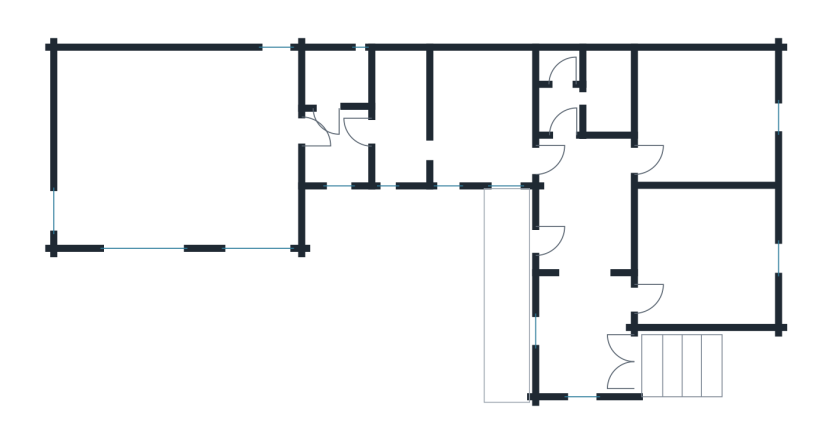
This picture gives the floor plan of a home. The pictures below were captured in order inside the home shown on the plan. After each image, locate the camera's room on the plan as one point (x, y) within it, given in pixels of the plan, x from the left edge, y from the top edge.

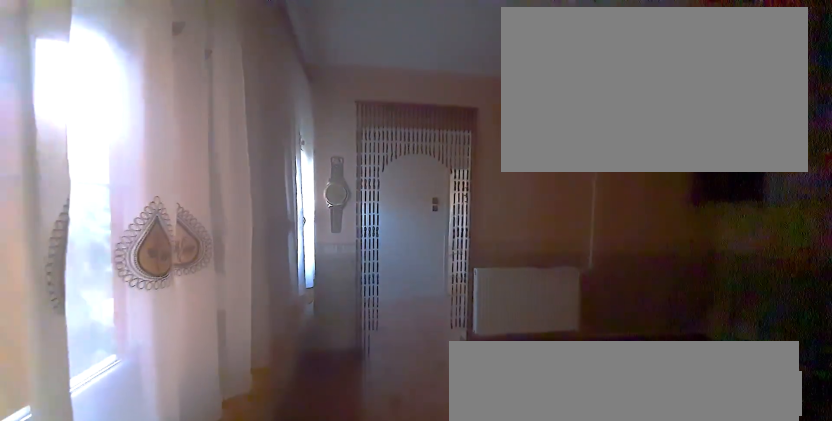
(483, 117)
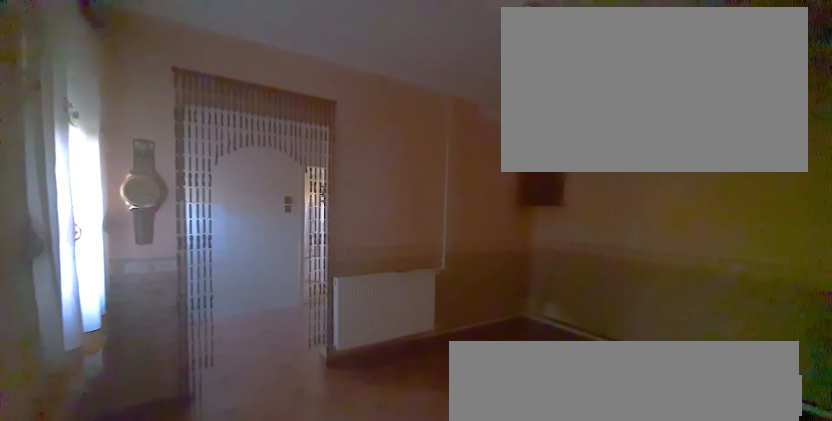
(483, 117)
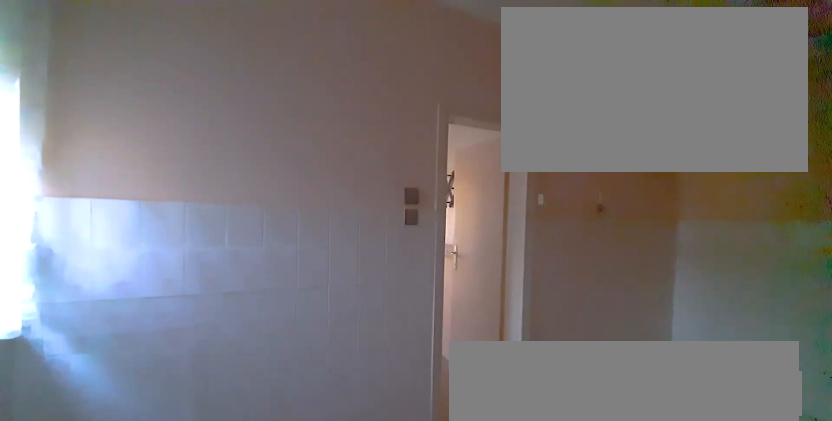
(400, 117)
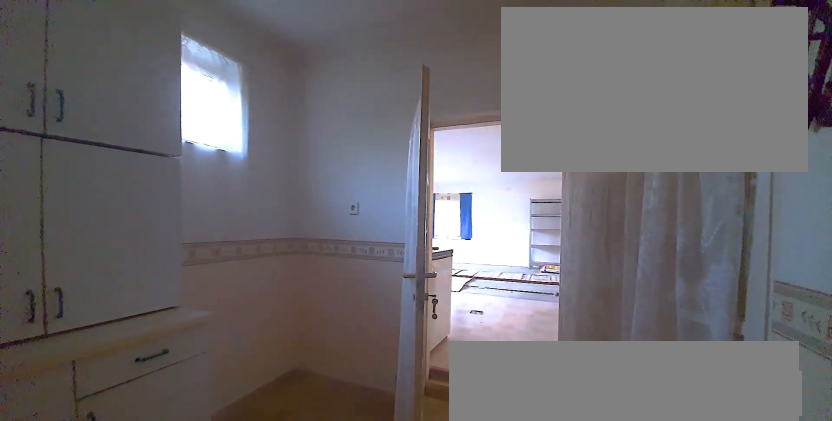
(335, 150)
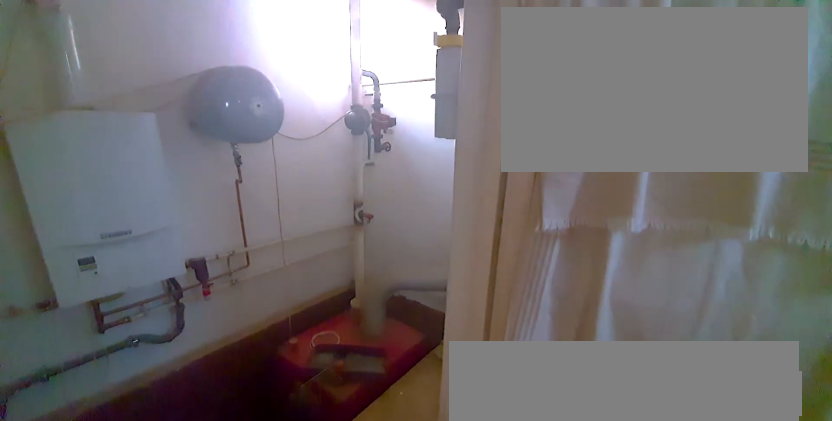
(335, 82)
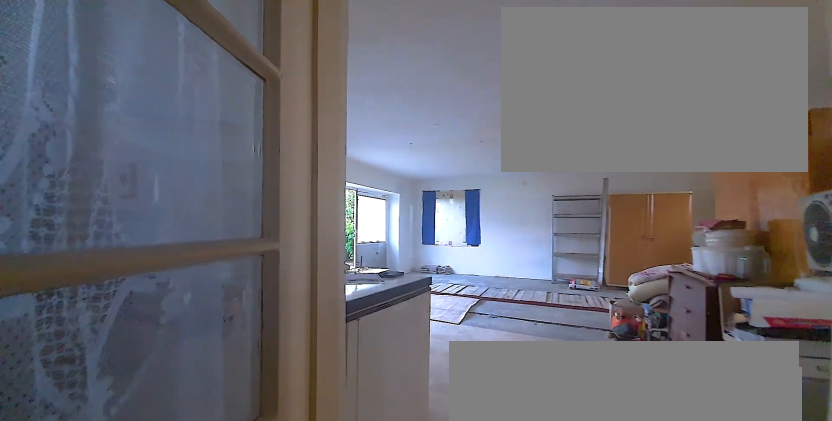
(178, 145)
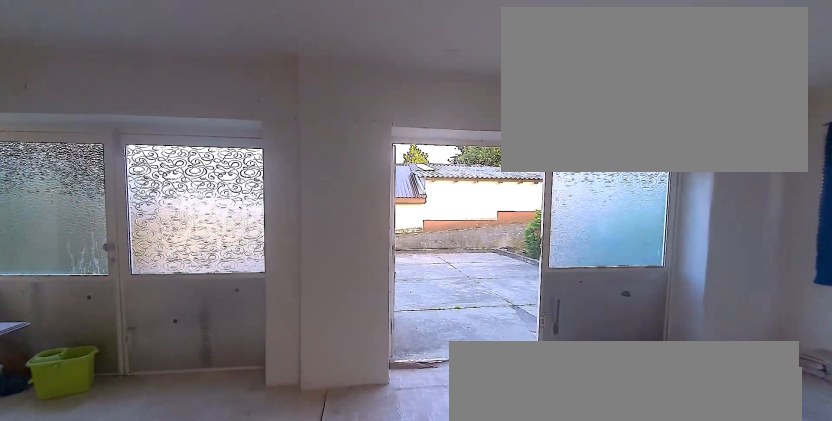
(178, 145)
